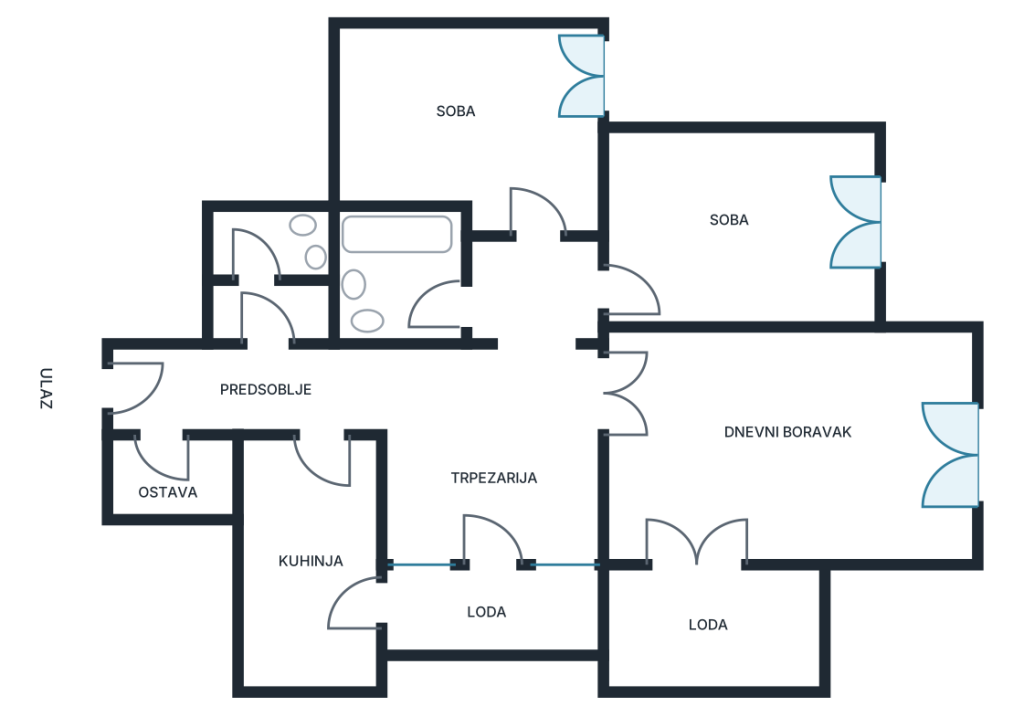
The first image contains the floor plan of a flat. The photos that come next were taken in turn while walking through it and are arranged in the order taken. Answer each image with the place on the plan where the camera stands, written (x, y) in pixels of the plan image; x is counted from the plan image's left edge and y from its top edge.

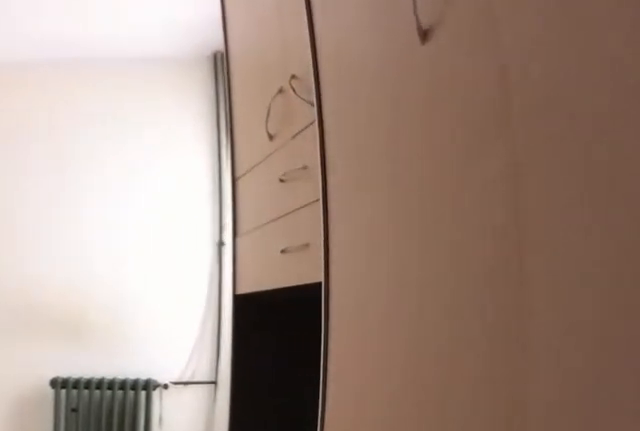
(538, 283)
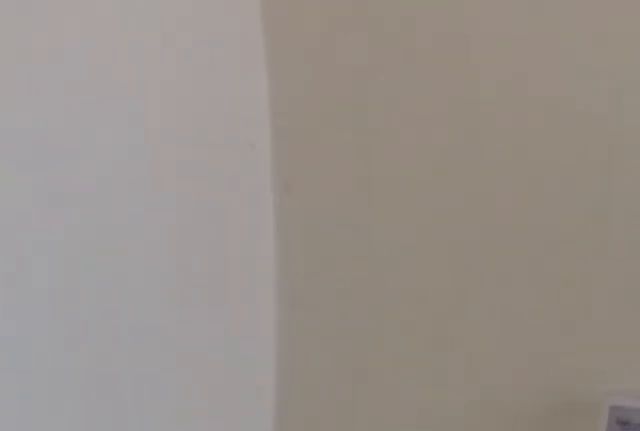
(408, 88)
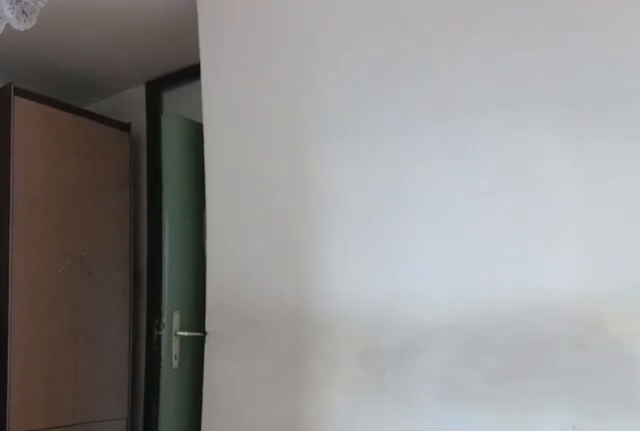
(362, 64)
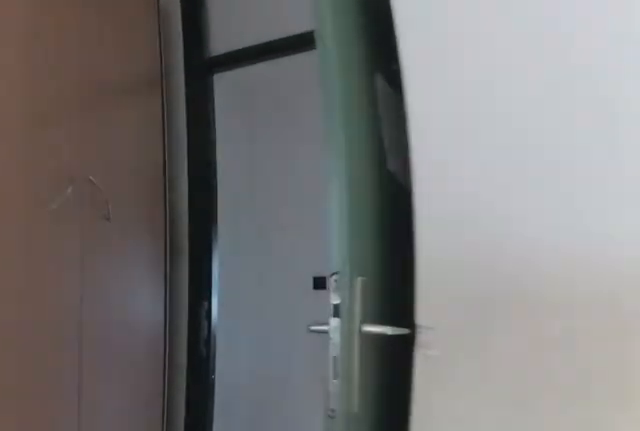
(466, 129)
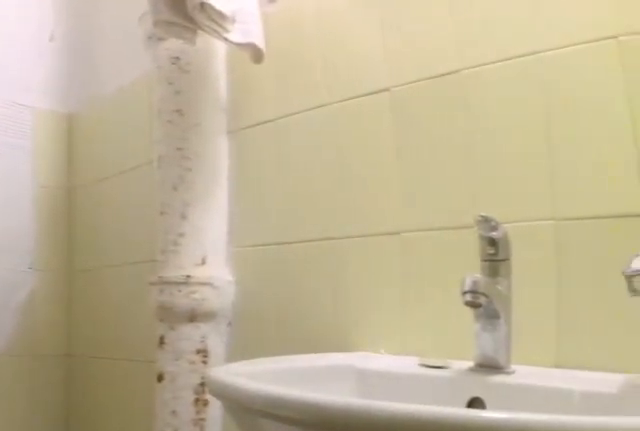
(268, 320)
